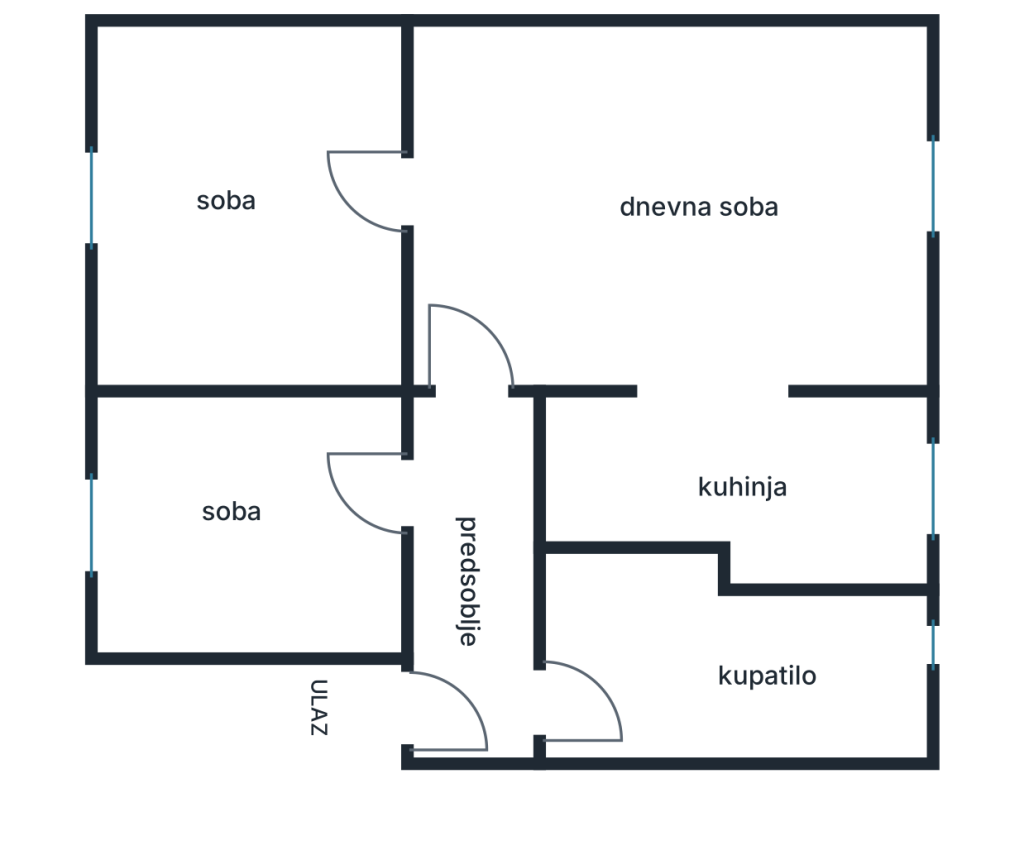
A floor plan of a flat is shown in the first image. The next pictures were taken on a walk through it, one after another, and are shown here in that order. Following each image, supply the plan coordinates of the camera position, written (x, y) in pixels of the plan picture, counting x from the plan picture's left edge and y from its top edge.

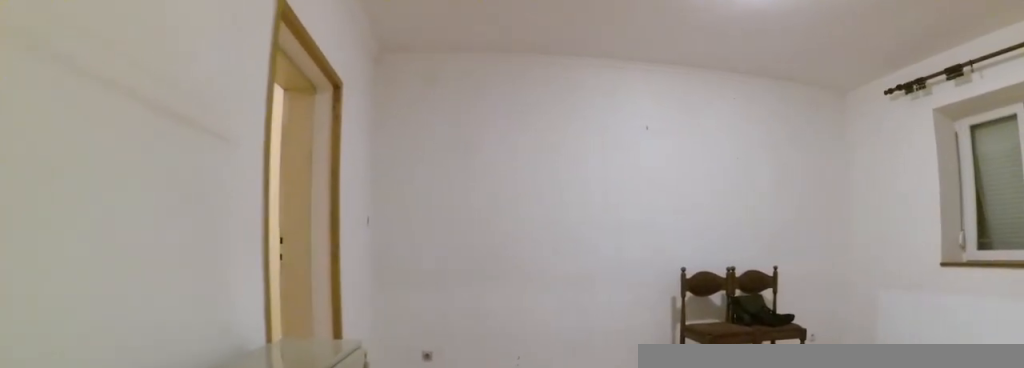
(479, 373)
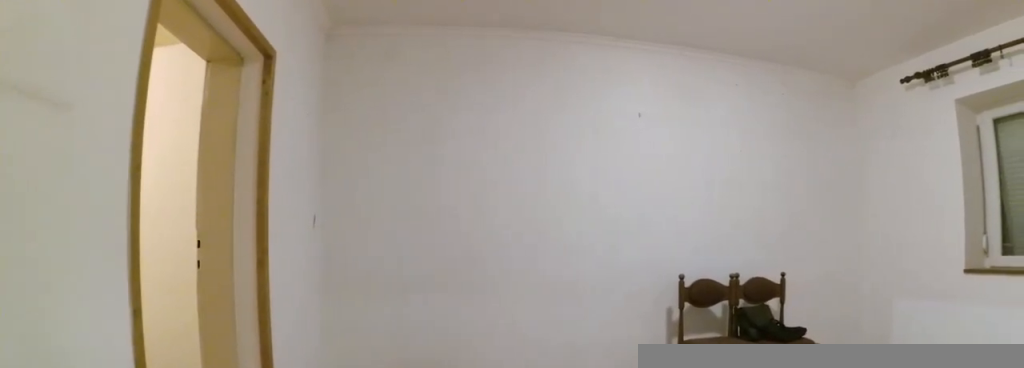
(479, 327)
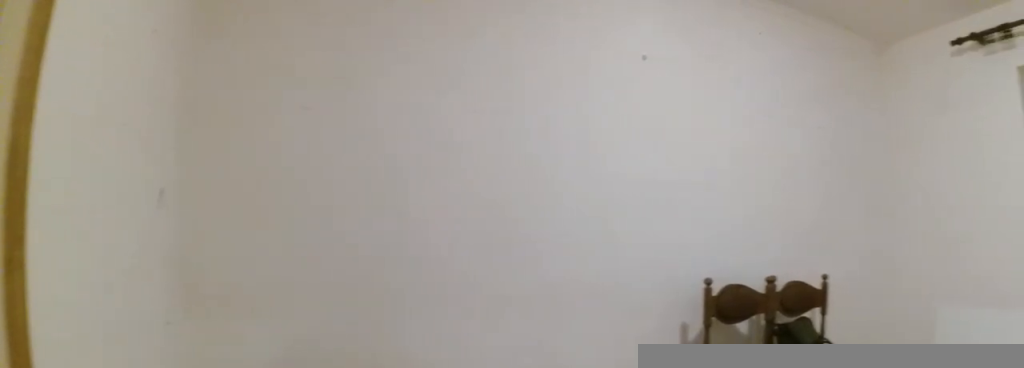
(479, 263)
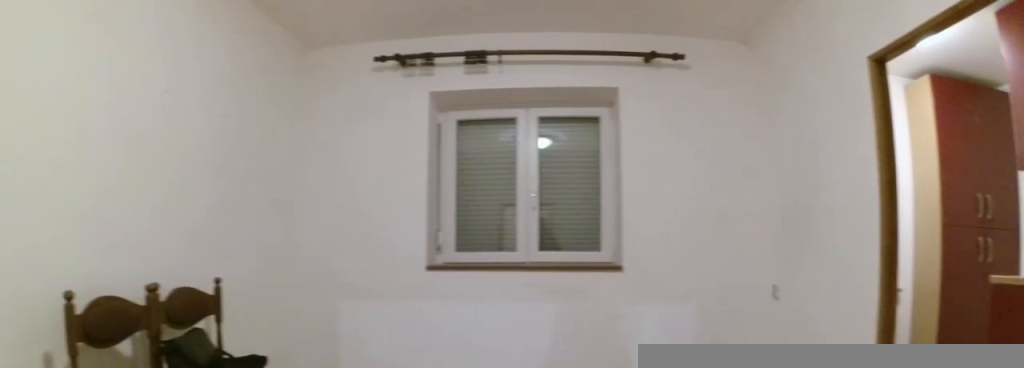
(448, 169)
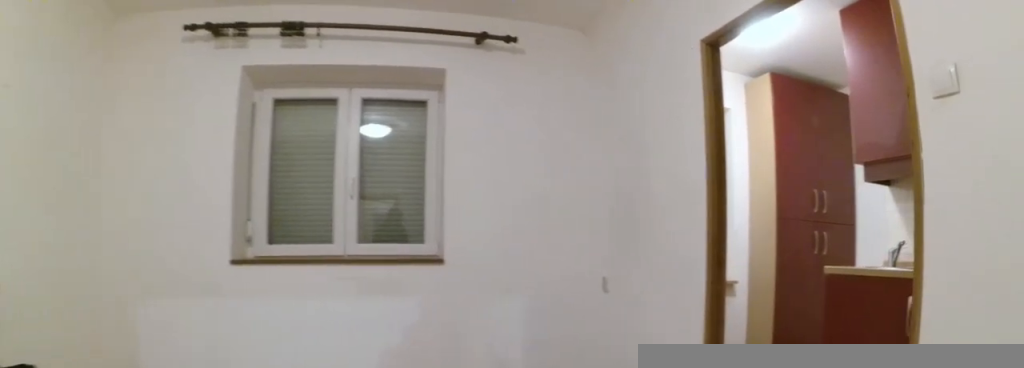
(483, 184)
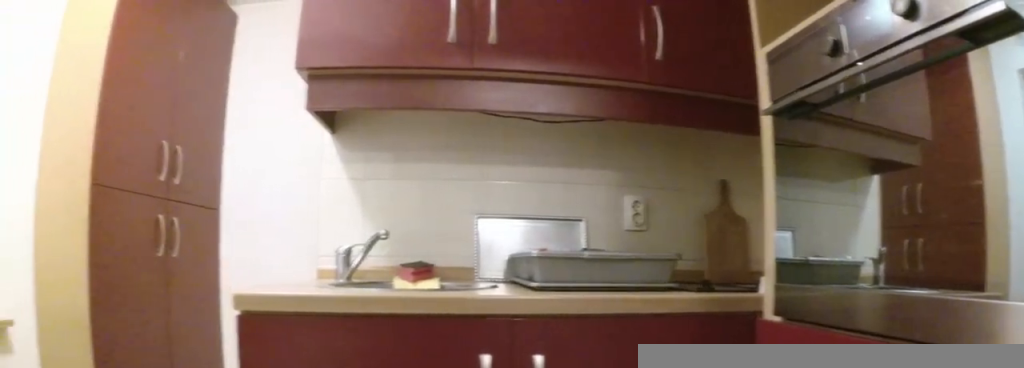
(693, 366)
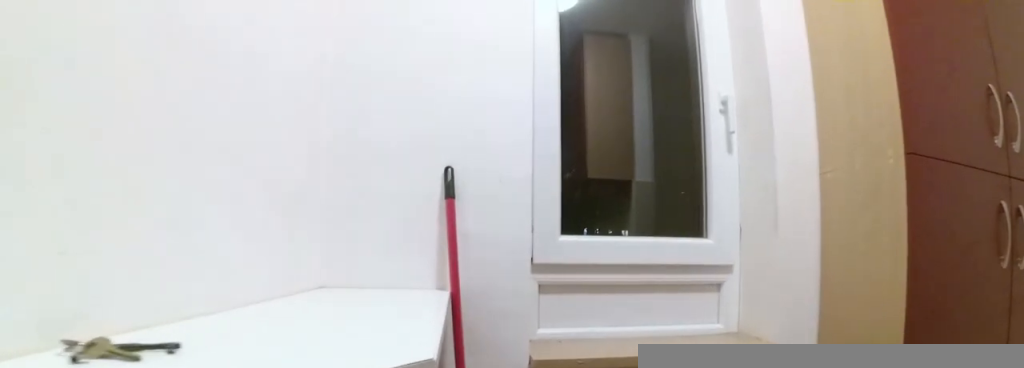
(767, 435)
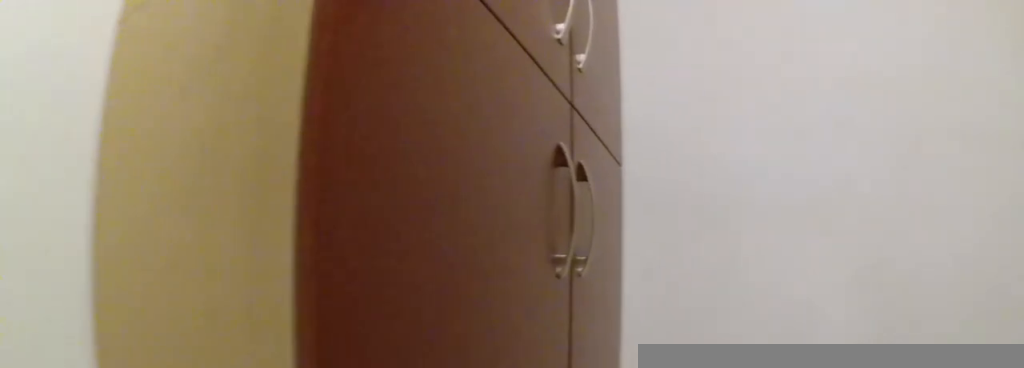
(890, 427)
